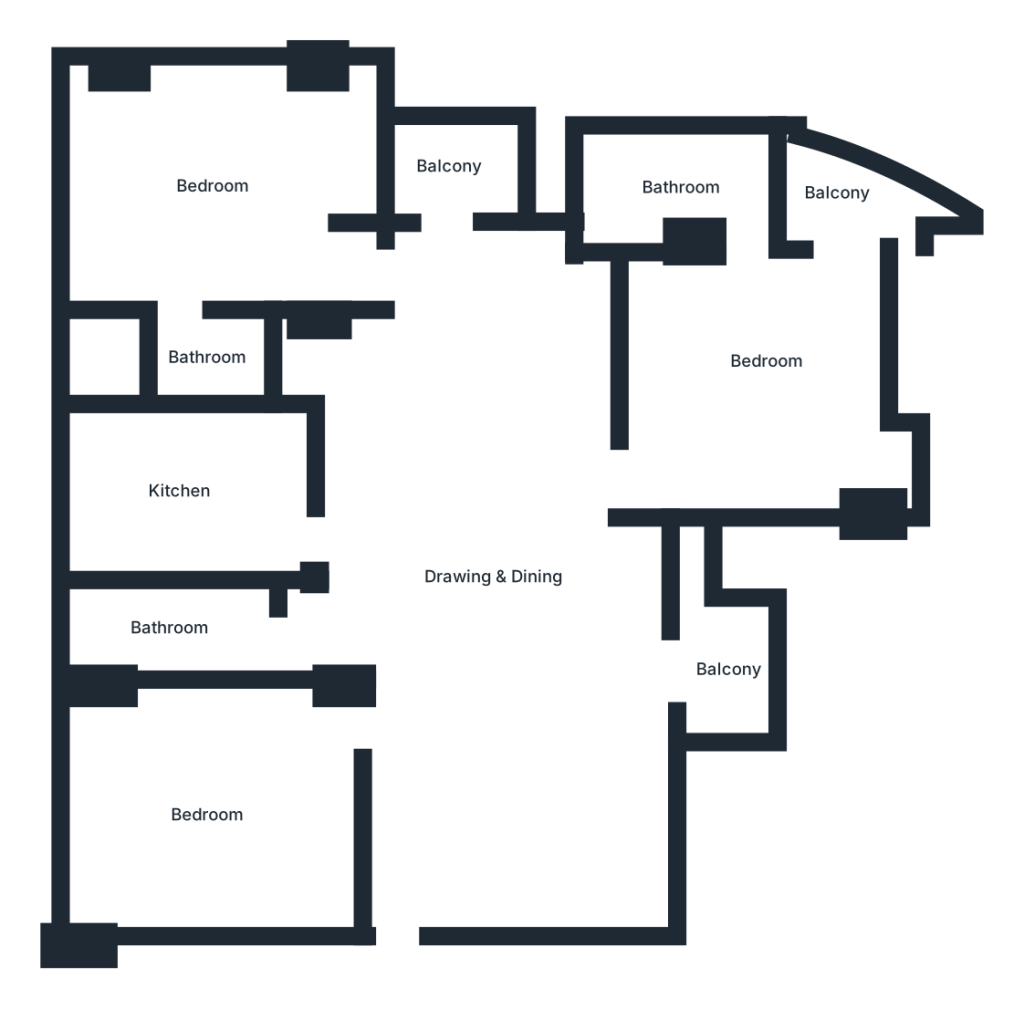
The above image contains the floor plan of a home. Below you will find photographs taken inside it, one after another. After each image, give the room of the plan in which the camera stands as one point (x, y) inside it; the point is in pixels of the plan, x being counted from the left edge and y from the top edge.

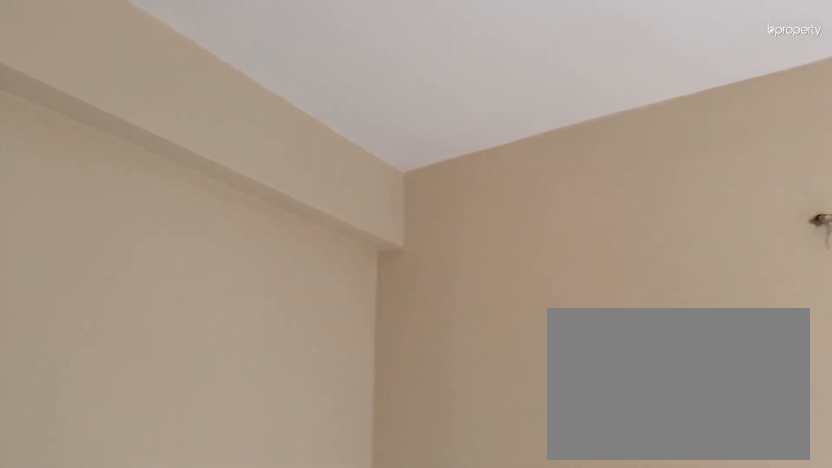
(207, 828)
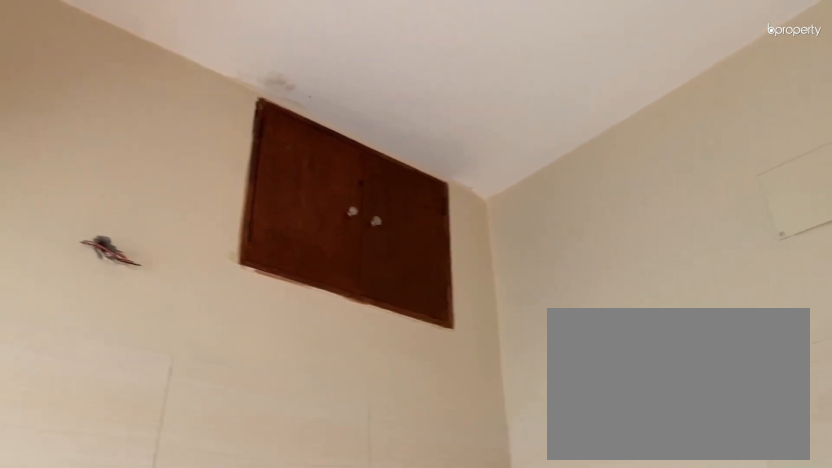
(188, 495)
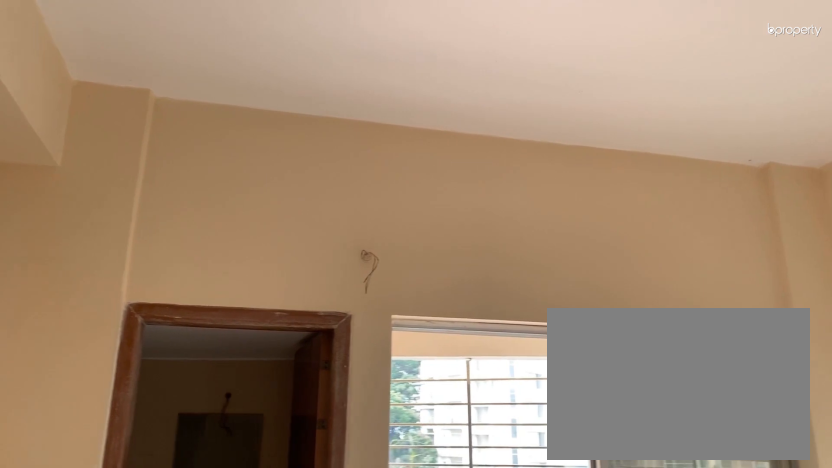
(765, 366)
